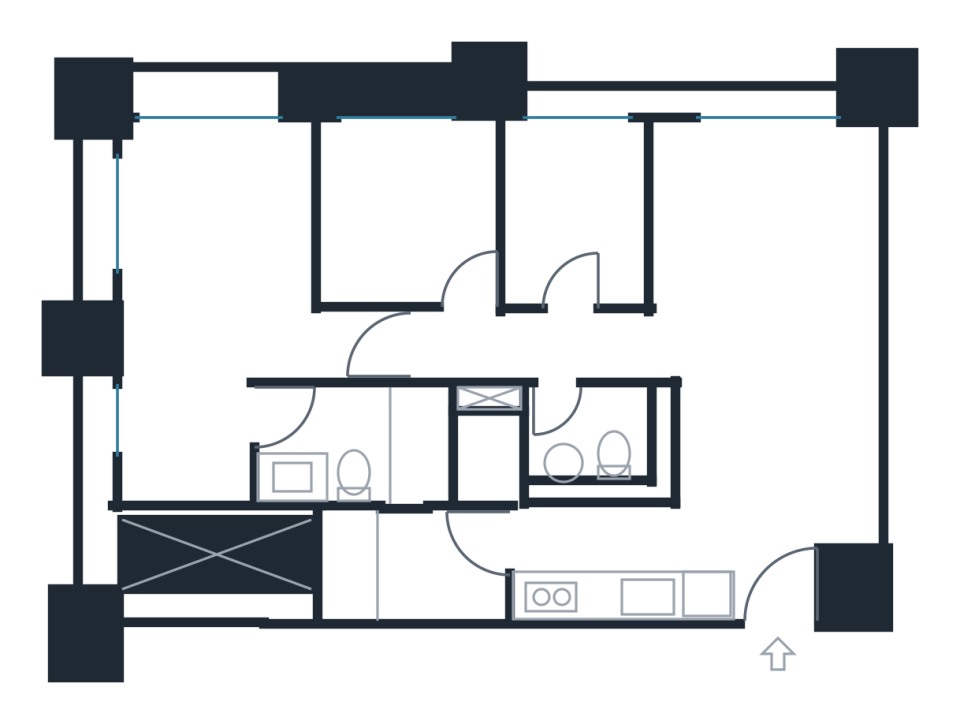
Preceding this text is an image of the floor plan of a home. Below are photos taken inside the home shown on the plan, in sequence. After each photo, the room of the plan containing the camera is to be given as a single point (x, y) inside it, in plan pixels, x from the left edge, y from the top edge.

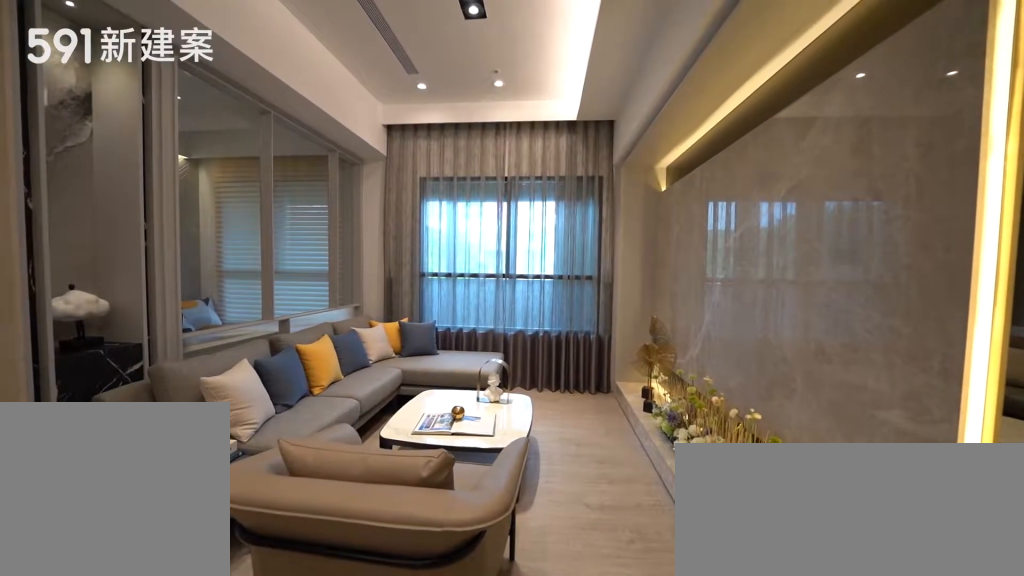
(764, 245)
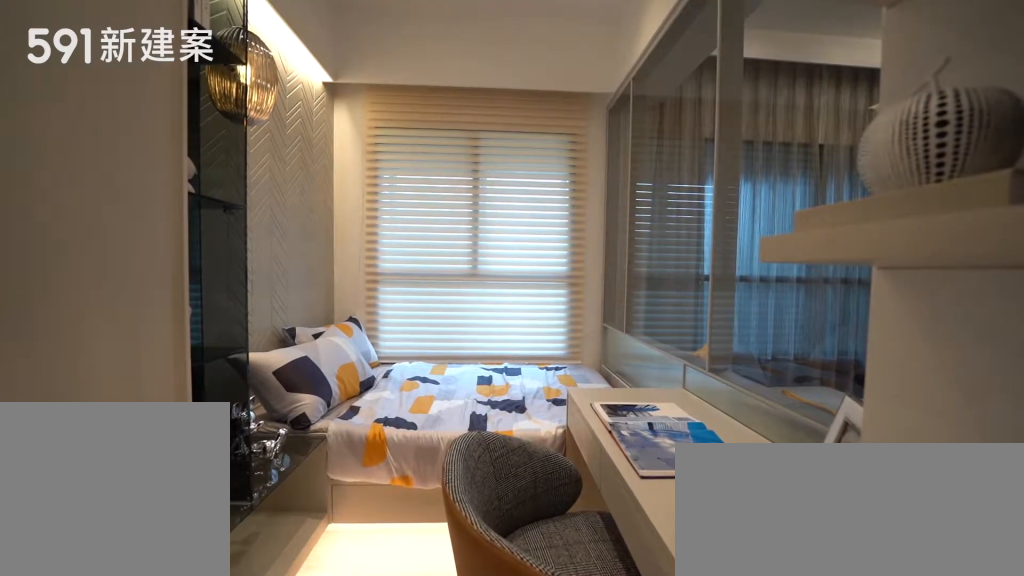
(580, 208)
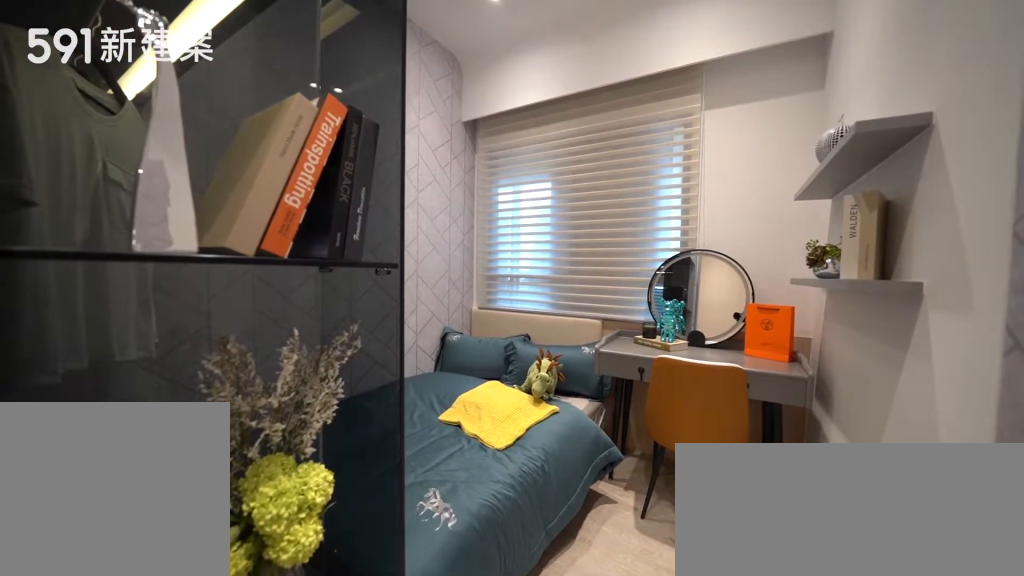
(414, 209)
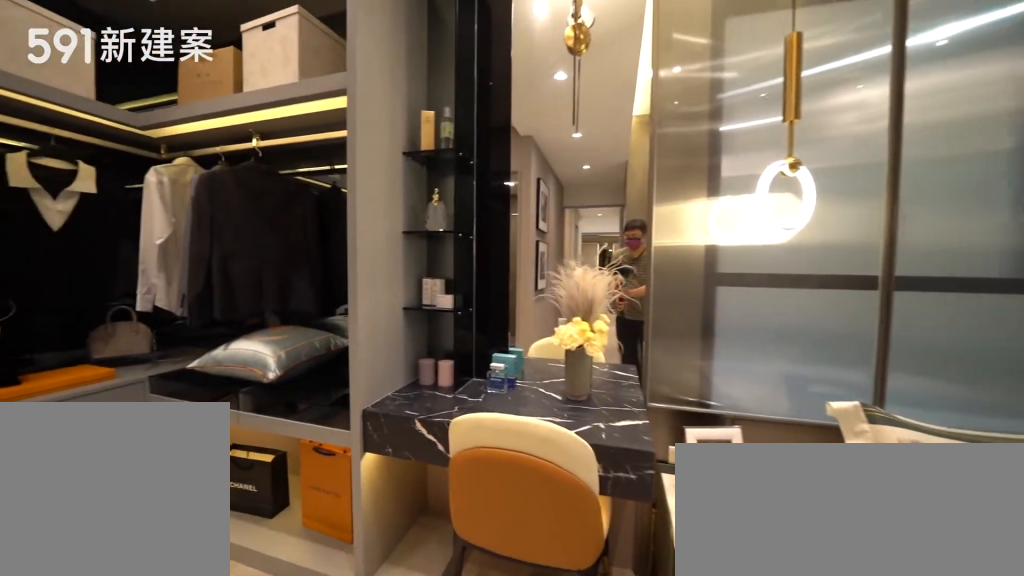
(208, 291)
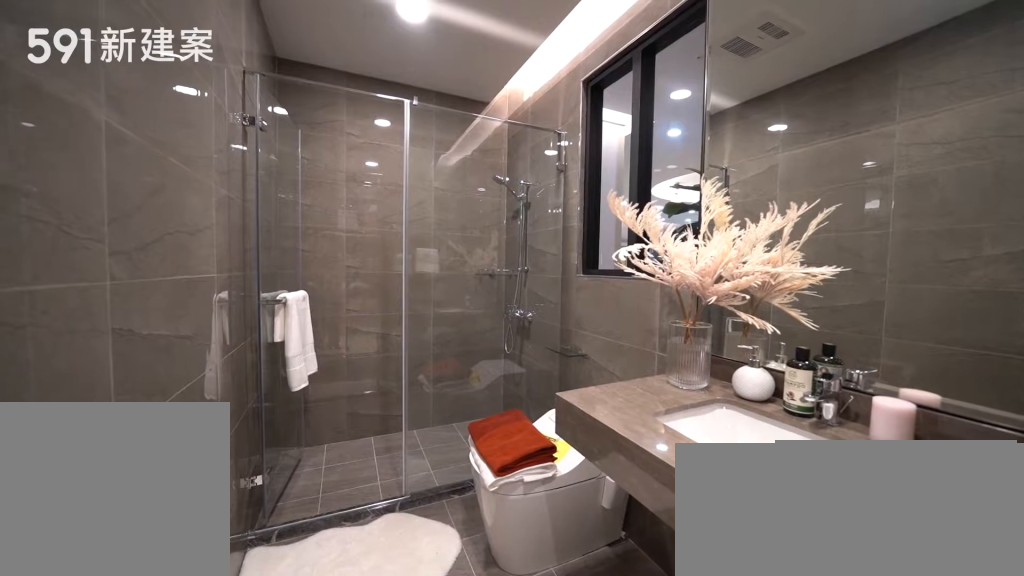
(365, 447)
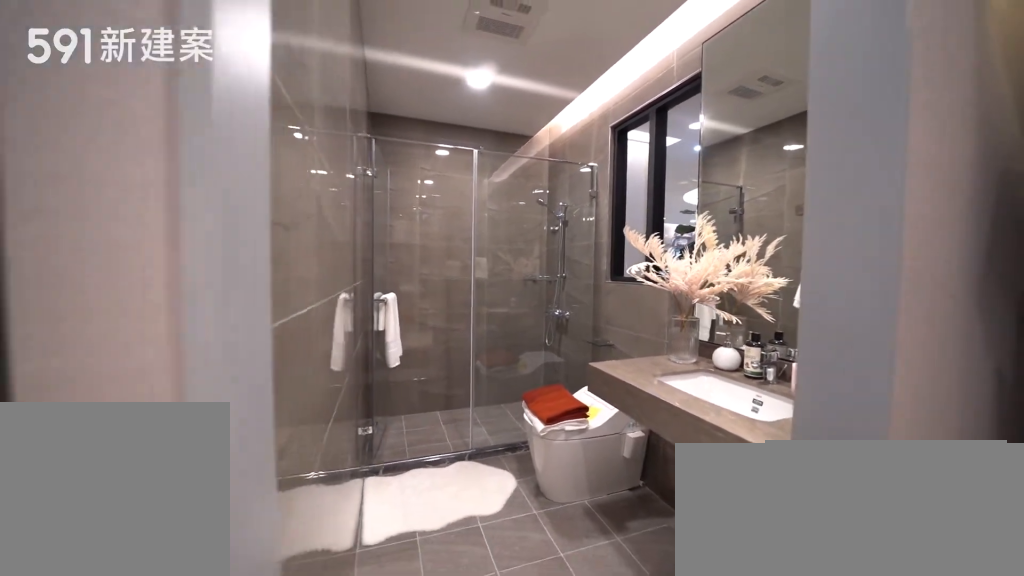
(365, 447)
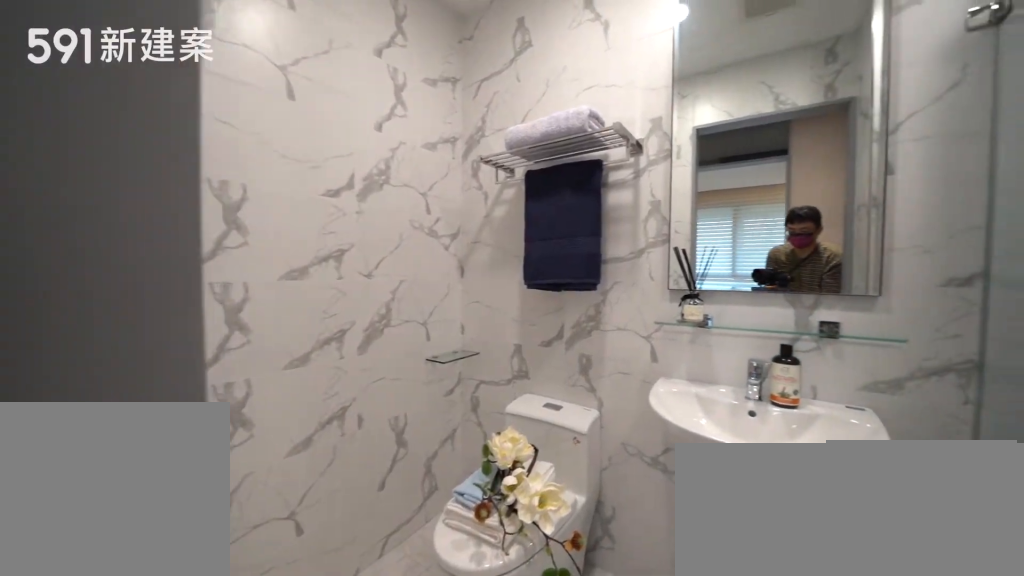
(541, 438)
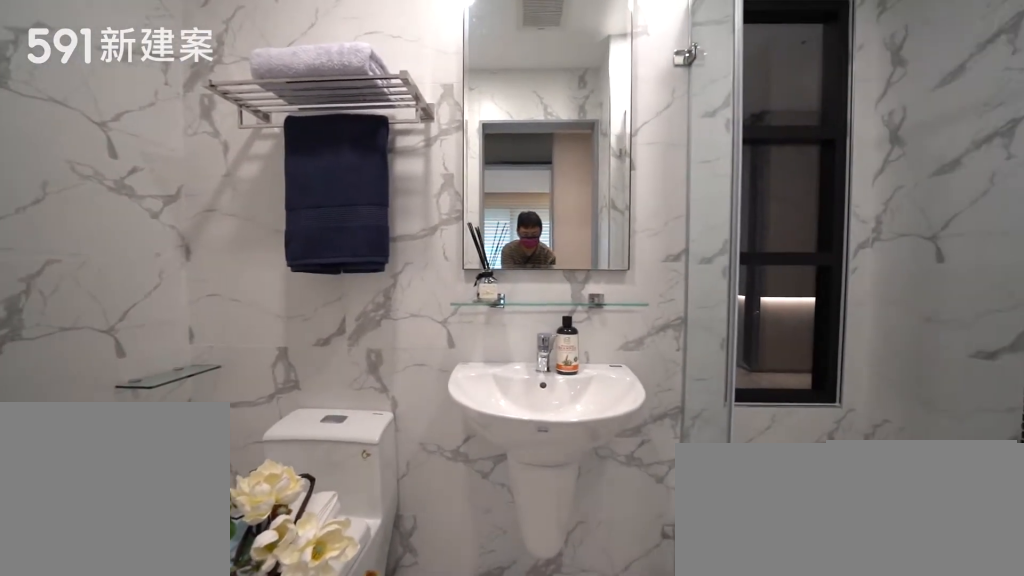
(541, 438)
